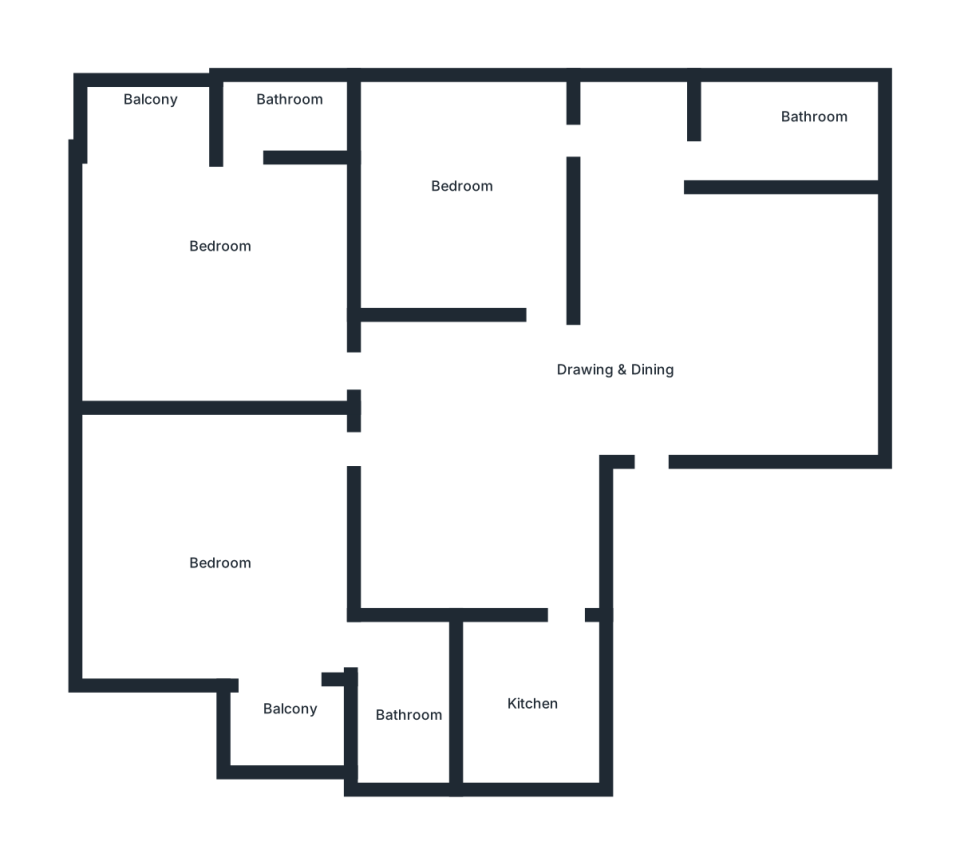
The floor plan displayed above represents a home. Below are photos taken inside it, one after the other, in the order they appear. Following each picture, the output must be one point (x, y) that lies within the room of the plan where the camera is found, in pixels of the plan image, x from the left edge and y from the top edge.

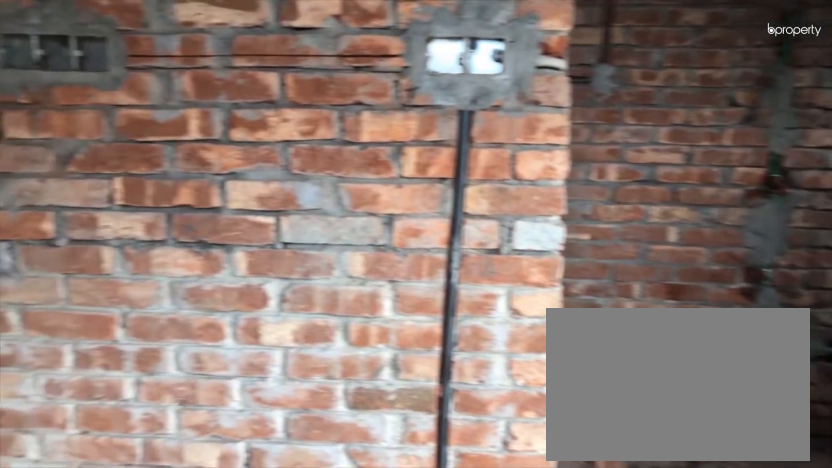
(226, 527)
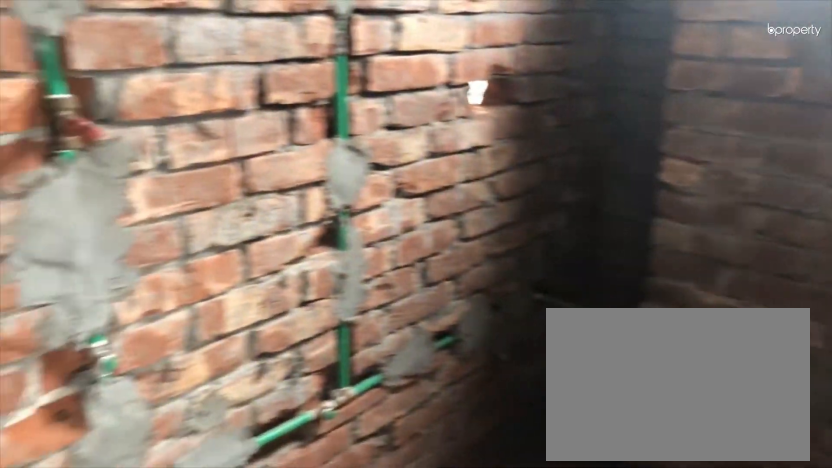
(401, 690)
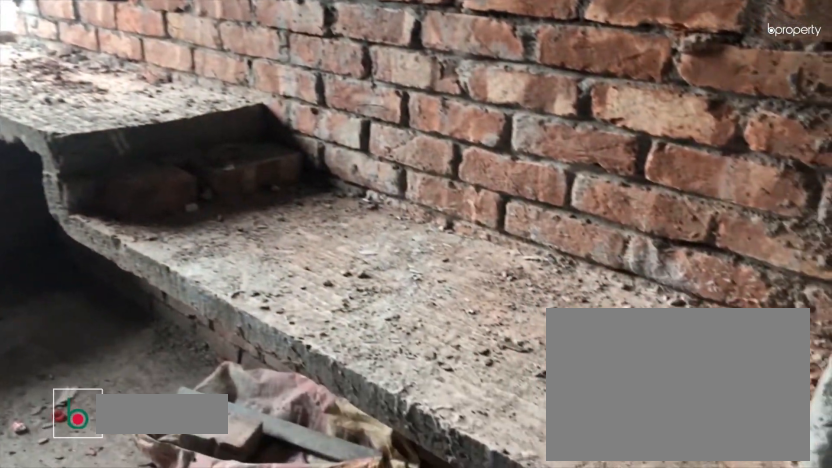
(542, 707)
